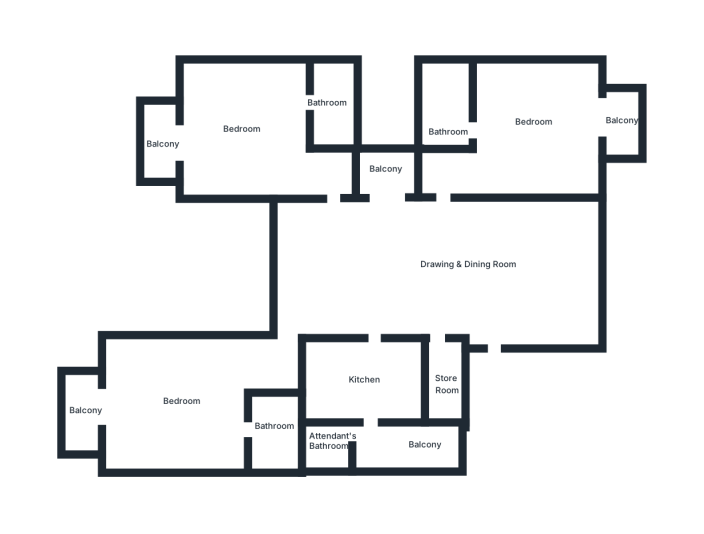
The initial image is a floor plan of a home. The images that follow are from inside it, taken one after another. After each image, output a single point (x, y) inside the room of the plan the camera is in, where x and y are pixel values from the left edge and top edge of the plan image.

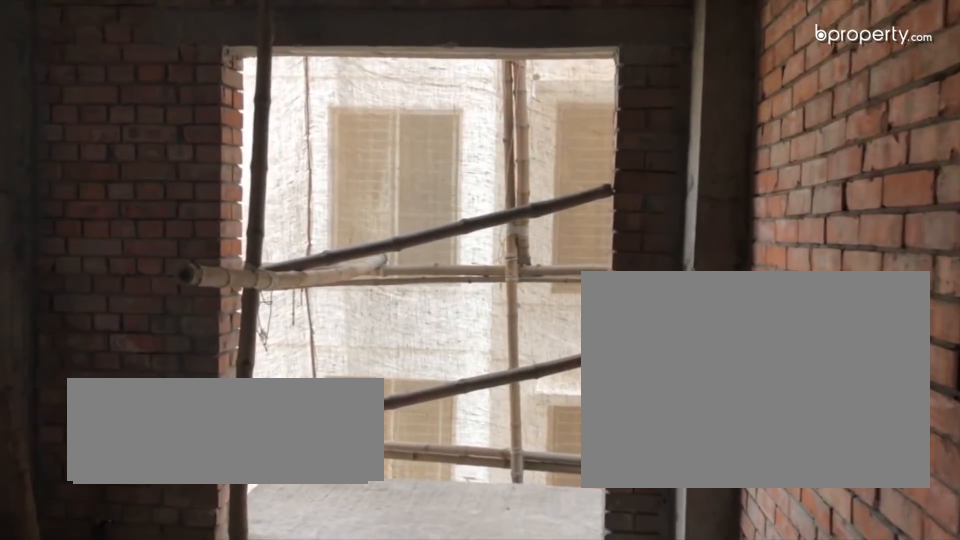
(535, 138)
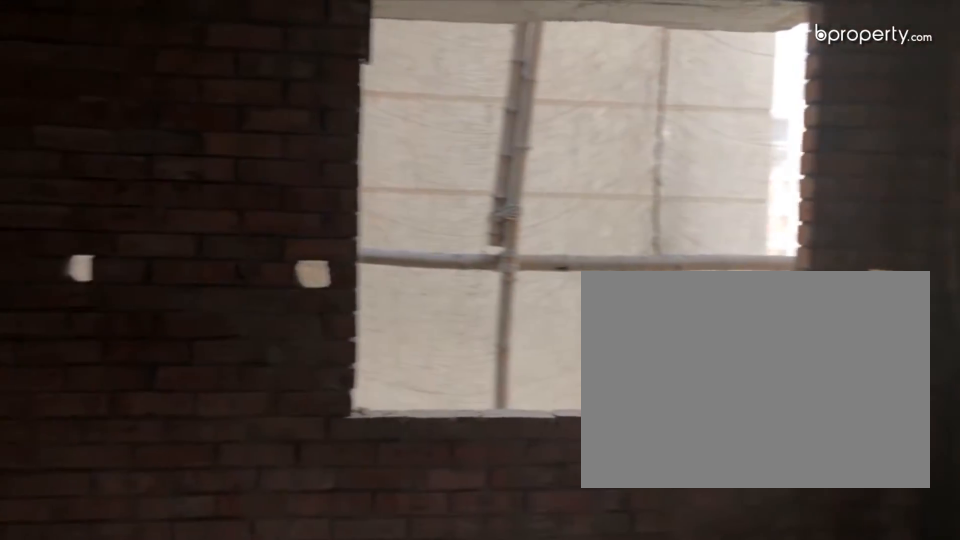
(535, 138)
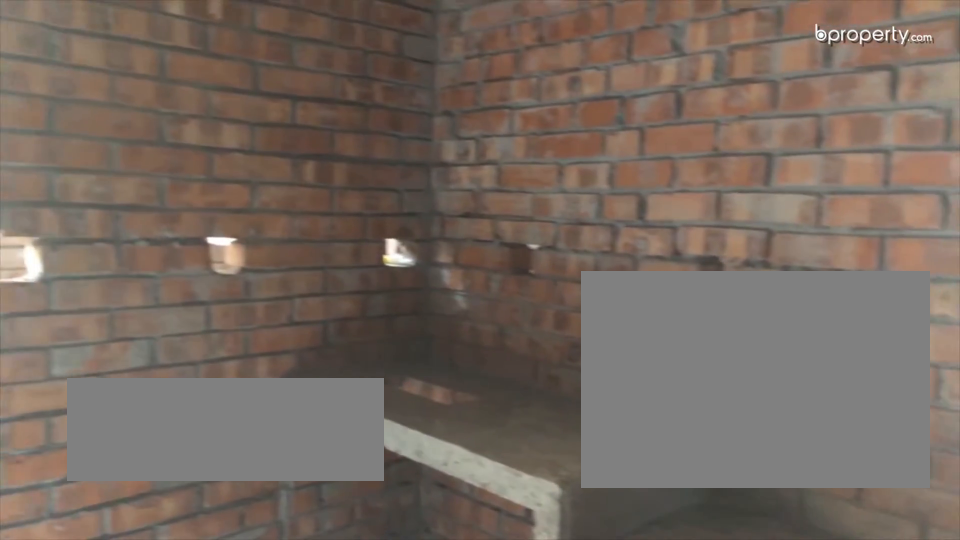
(372, 383)
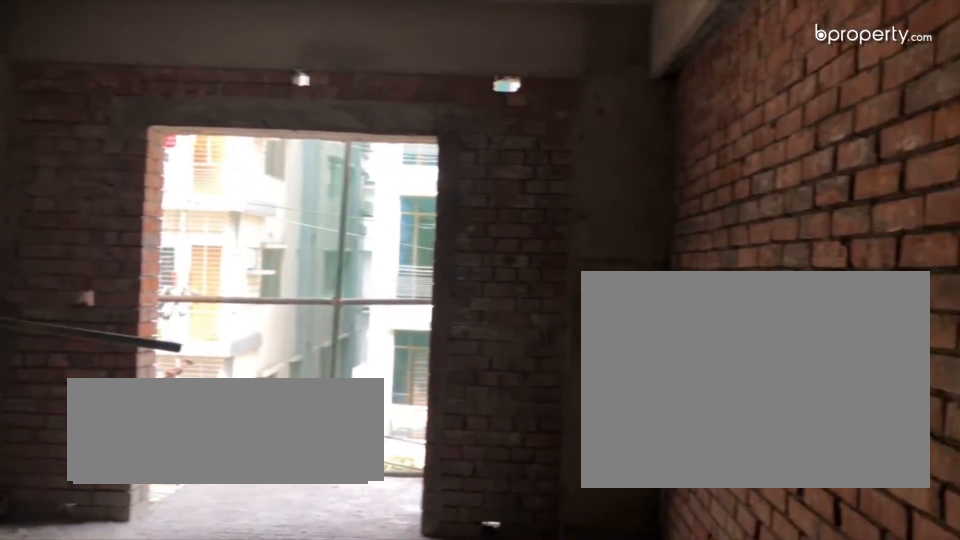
(187, 417)
